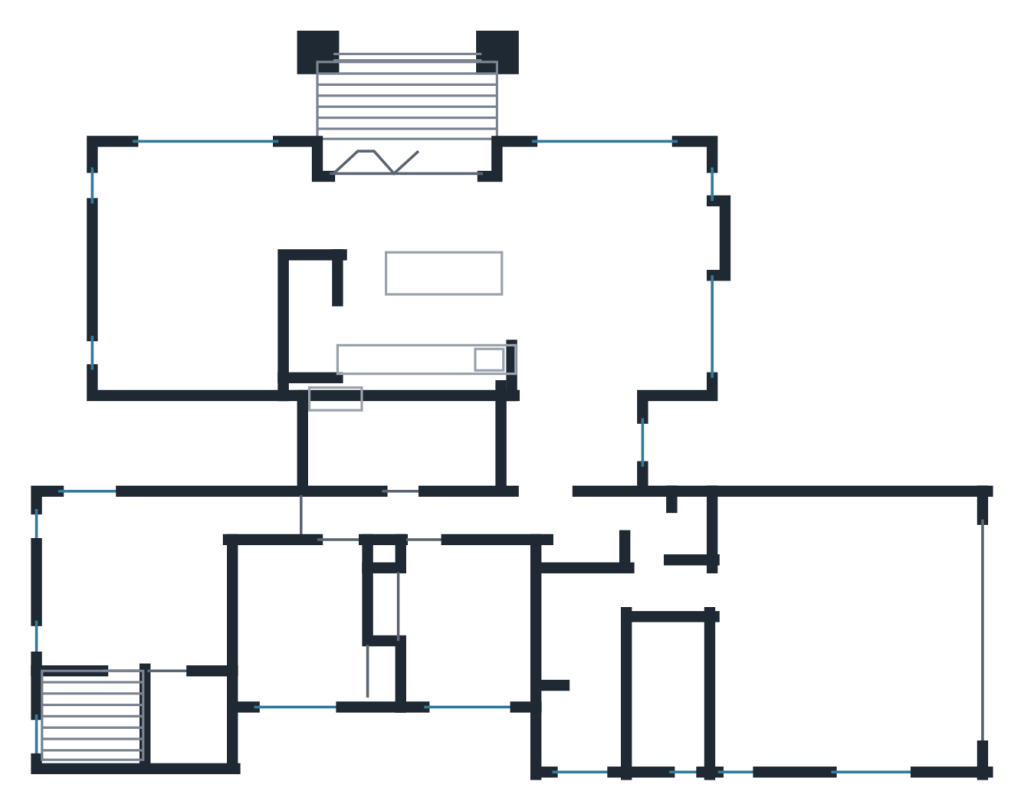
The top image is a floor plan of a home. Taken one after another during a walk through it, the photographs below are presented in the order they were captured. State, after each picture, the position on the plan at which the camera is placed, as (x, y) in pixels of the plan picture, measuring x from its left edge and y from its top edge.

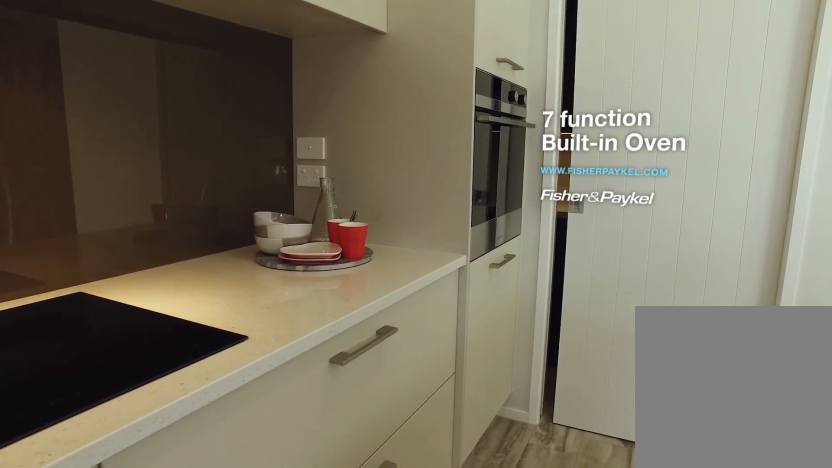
(312, 340)
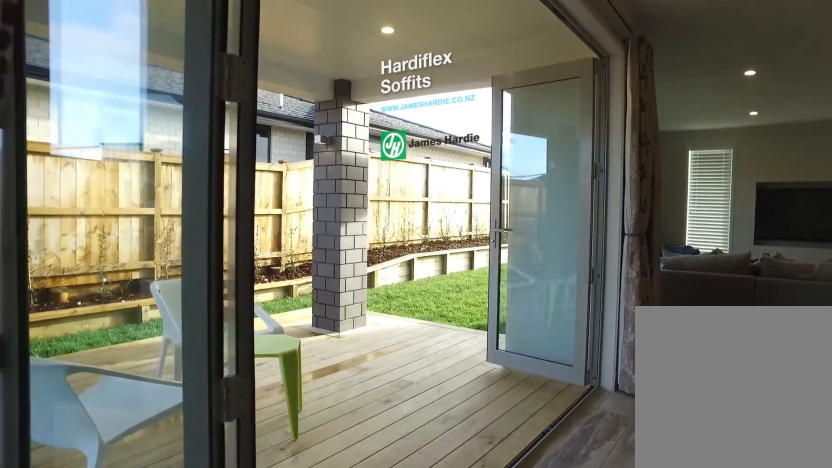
(361, 170)
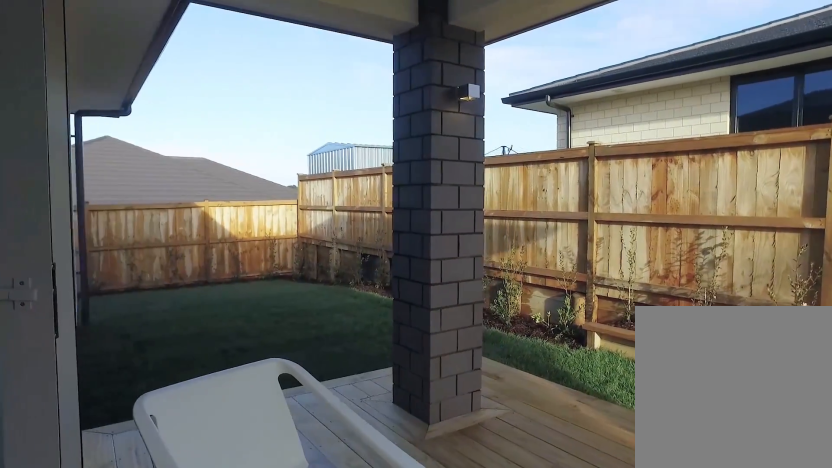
(369, 92)
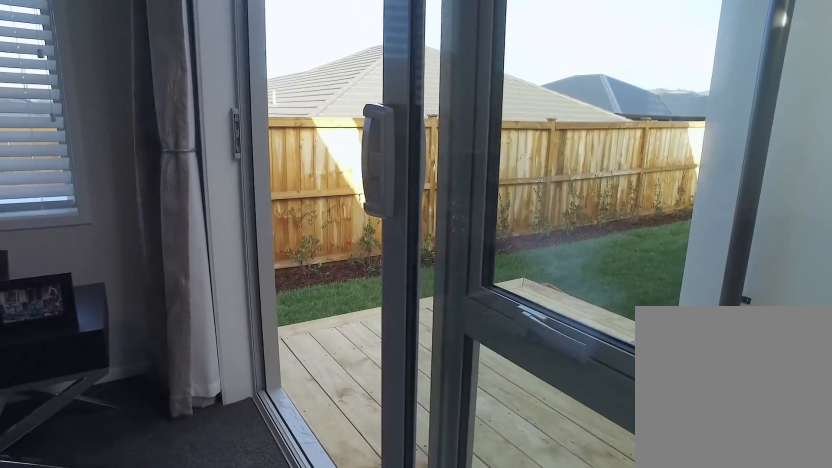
(99, 542)
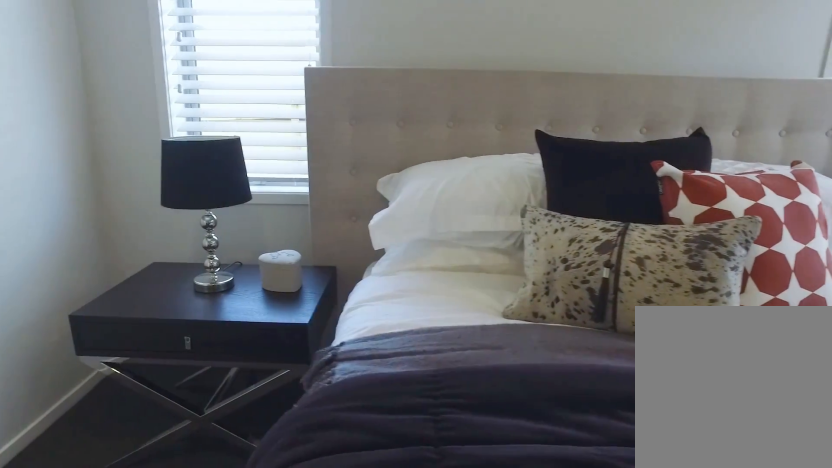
(99, 619)
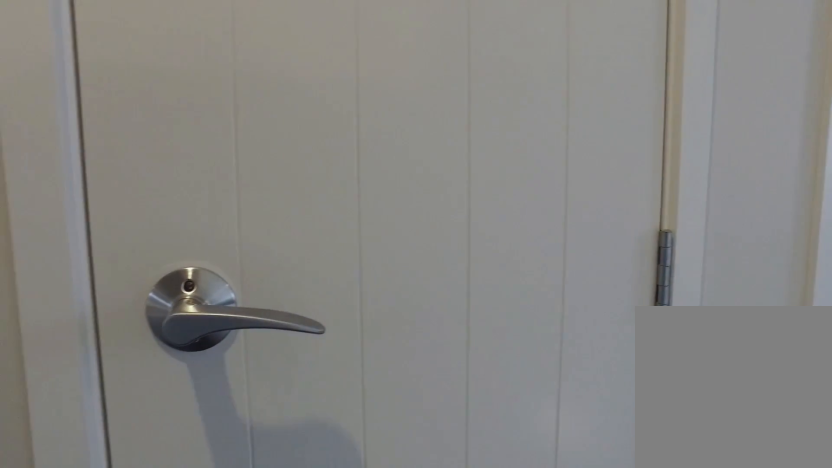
(381, 550)
